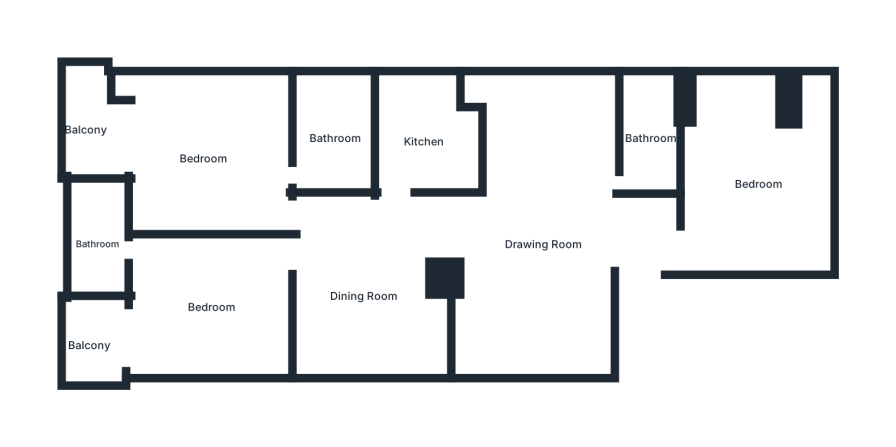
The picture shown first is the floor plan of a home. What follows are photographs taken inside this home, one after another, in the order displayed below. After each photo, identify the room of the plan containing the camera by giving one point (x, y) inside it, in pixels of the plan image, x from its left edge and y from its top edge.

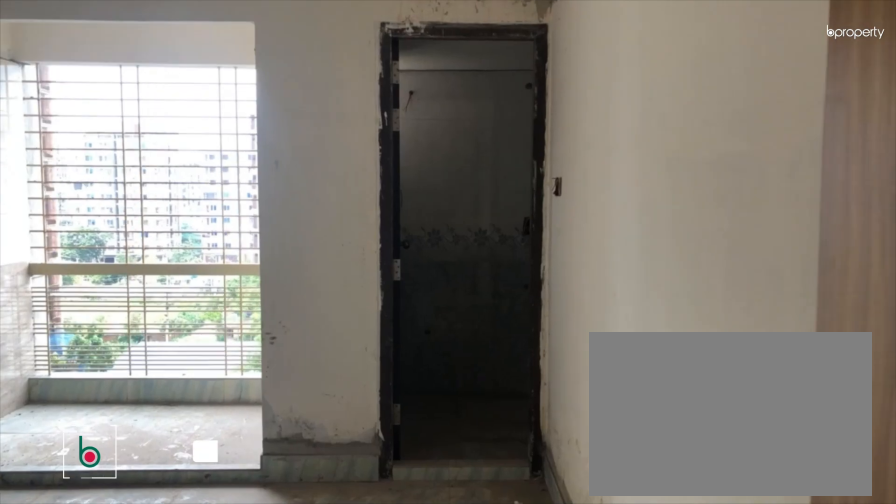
(211, 307)
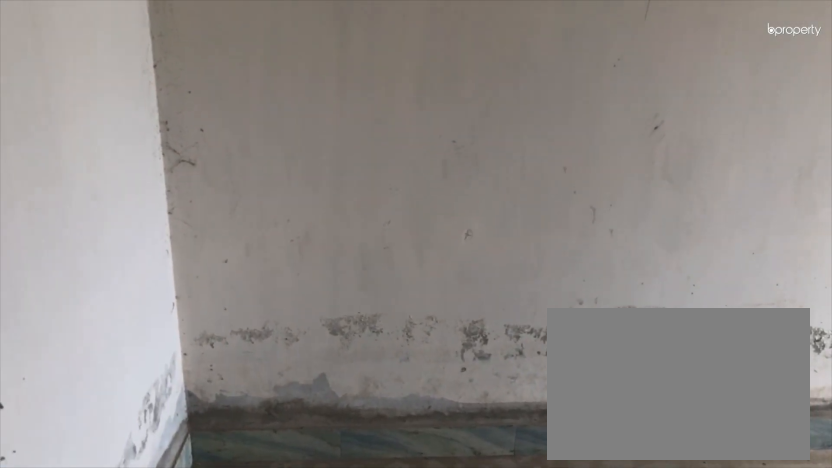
(211, 307)
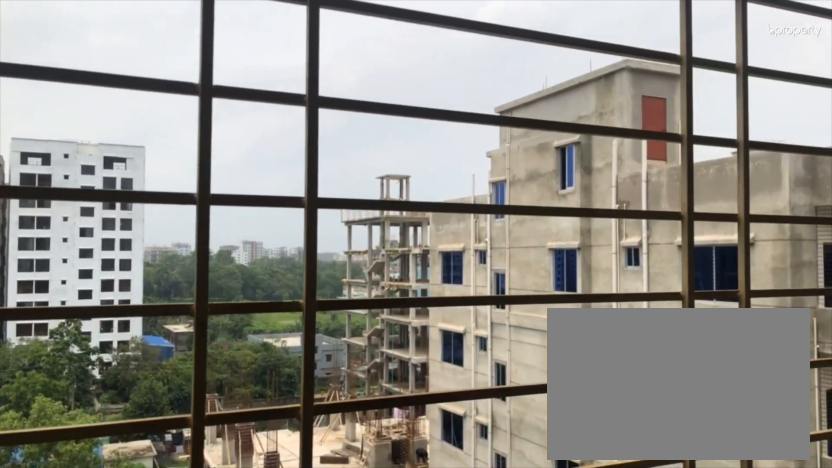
(89, 344)
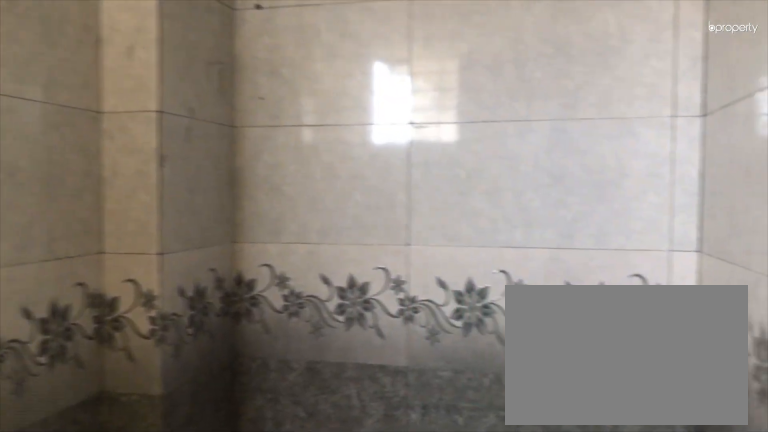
(95, 244)
